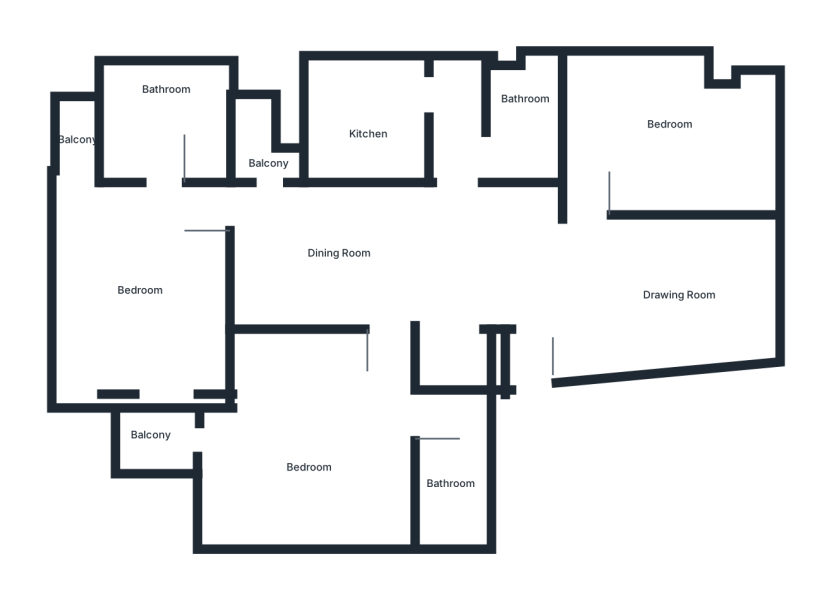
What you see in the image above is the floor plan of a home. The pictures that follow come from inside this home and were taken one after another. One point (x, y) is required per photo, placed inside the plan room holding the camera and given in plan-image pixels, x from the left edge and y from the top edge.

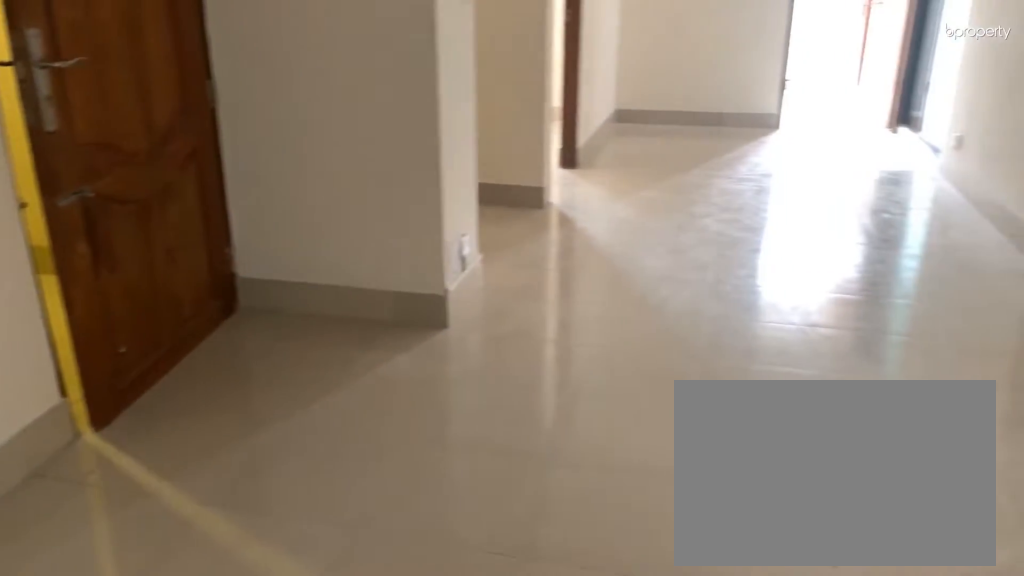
(643, 284)
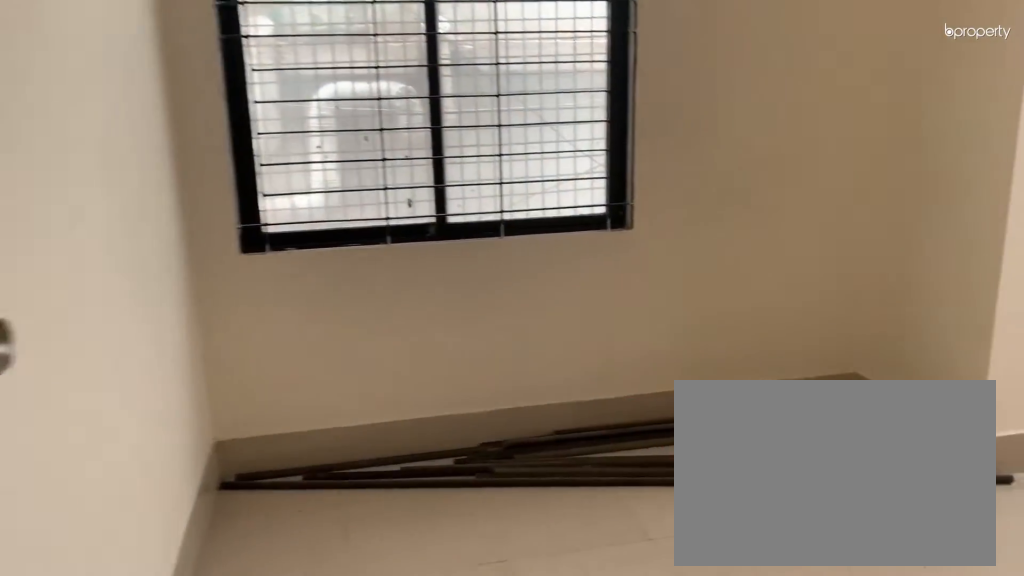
(676, 128)
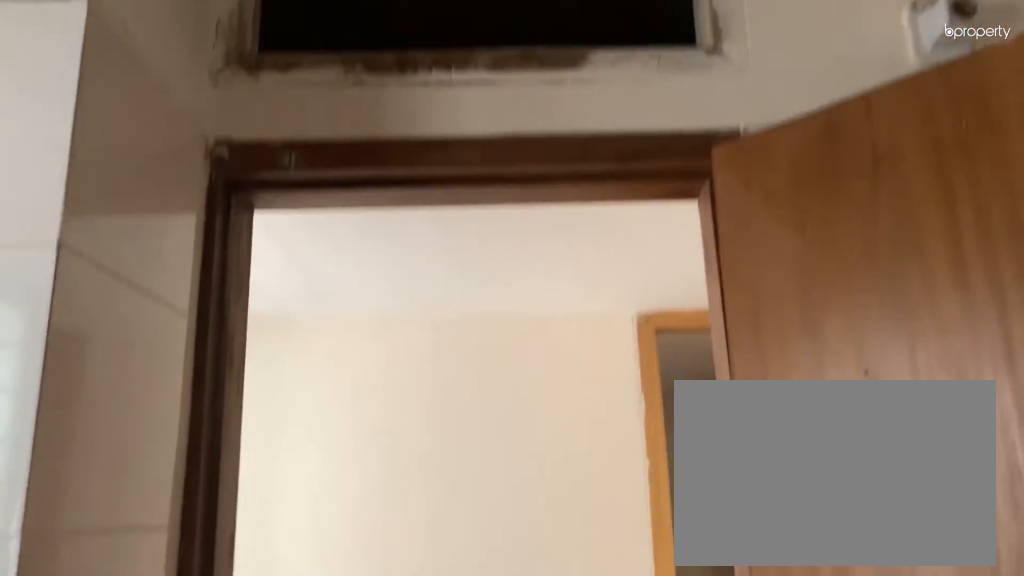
(372, 123)
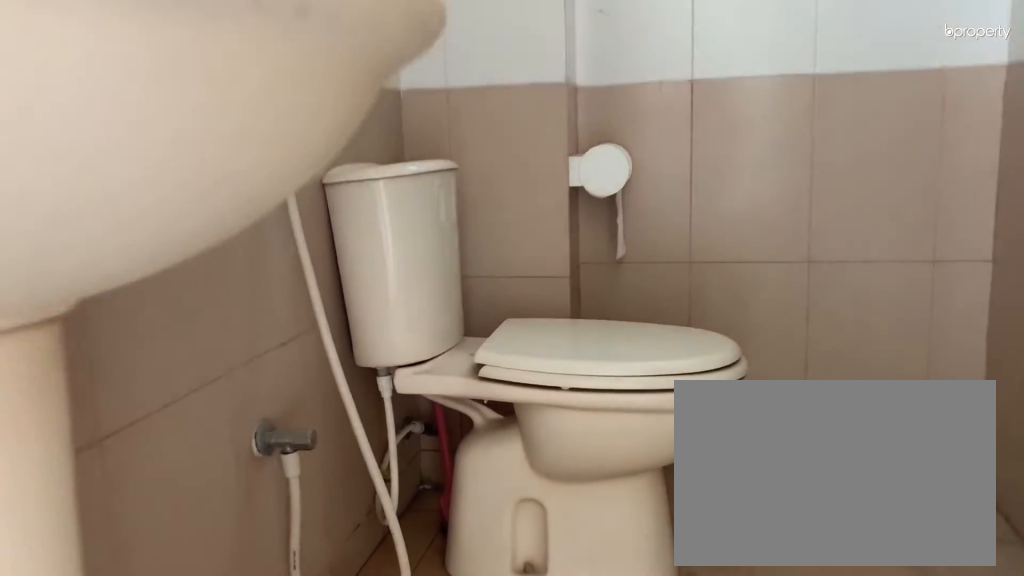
(163, 111)
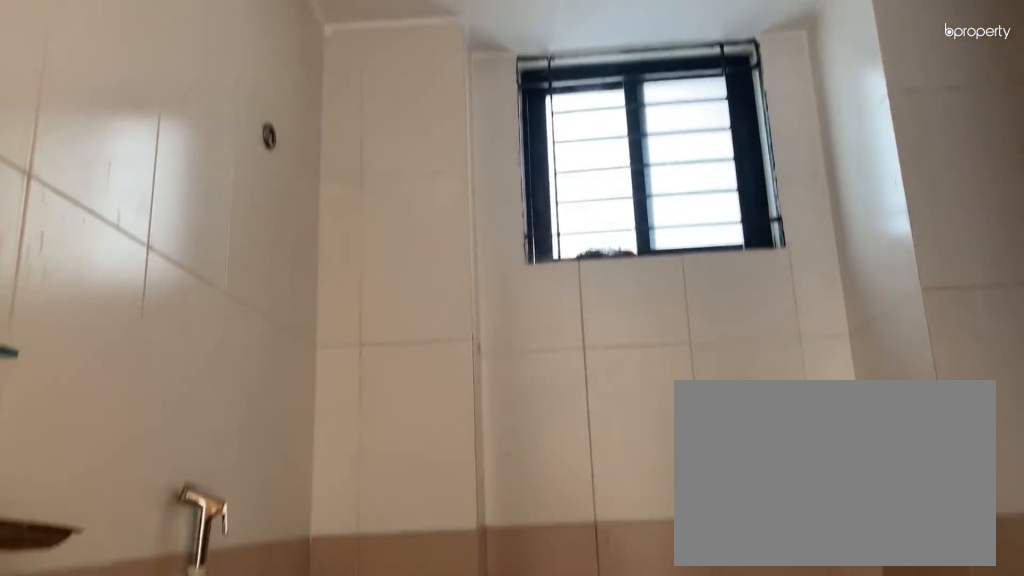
(165, 123)
